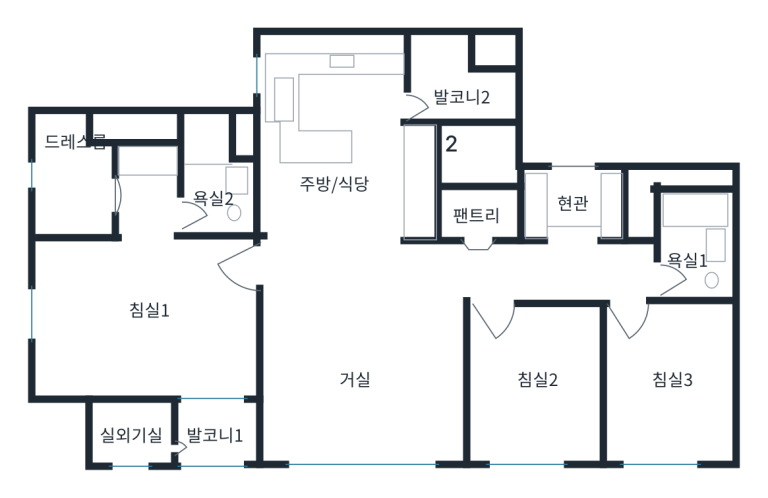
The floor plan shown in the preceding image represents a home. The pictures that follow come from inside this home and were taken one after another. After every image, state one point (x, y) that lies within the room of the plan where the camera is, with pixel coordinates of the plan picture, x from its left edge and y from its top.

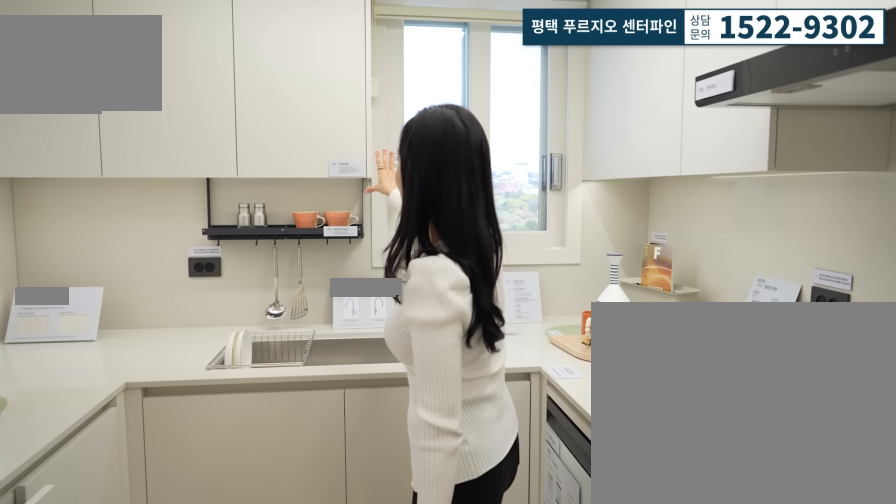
(349, 151)
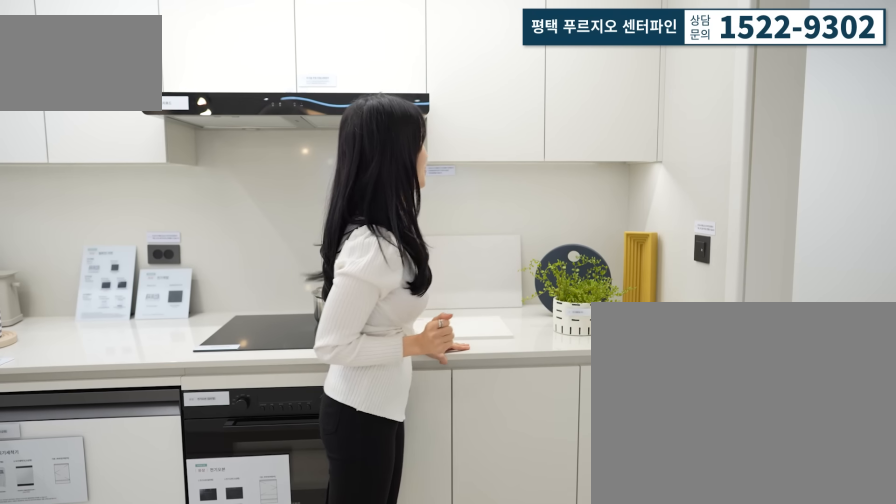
(349, 151)
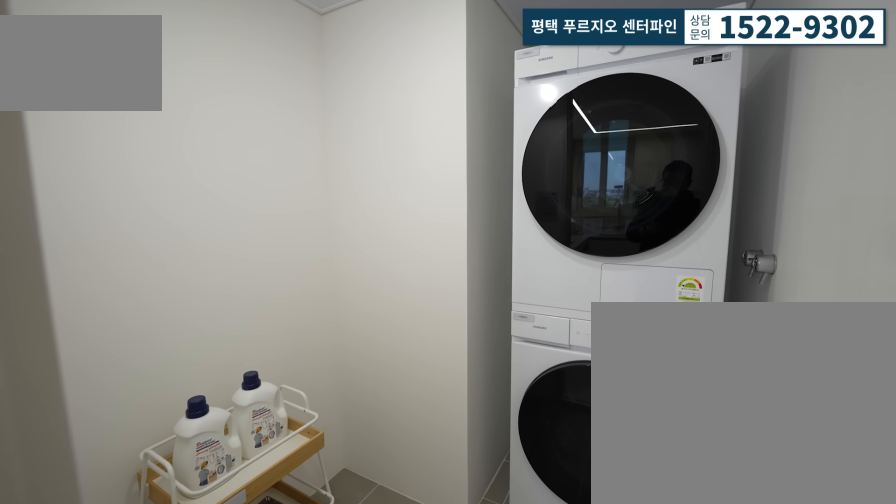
(464, 89)
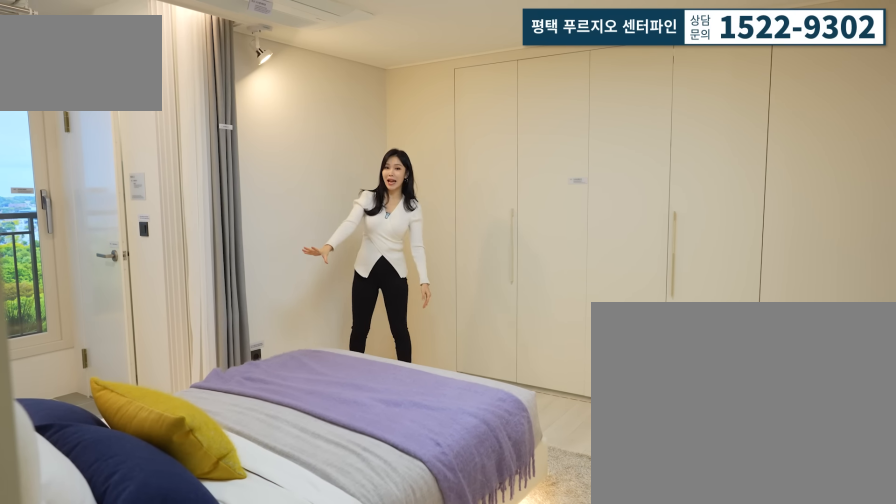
(145, 307)
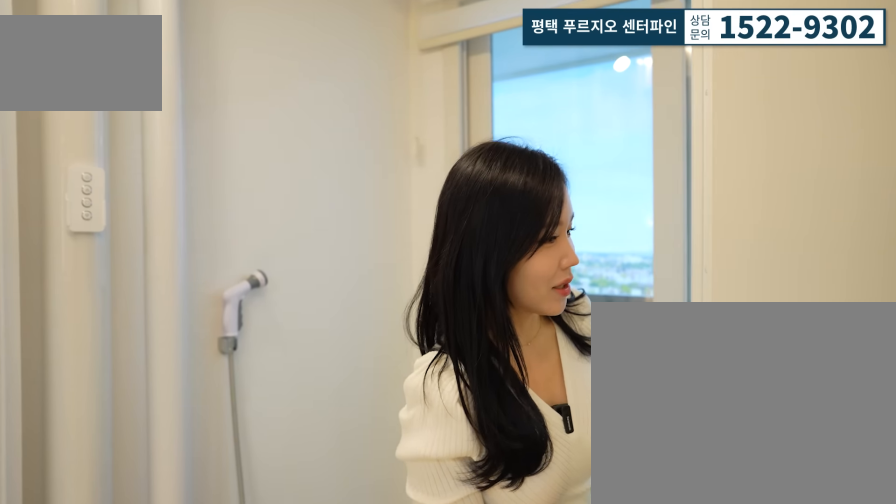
(210, 422)
